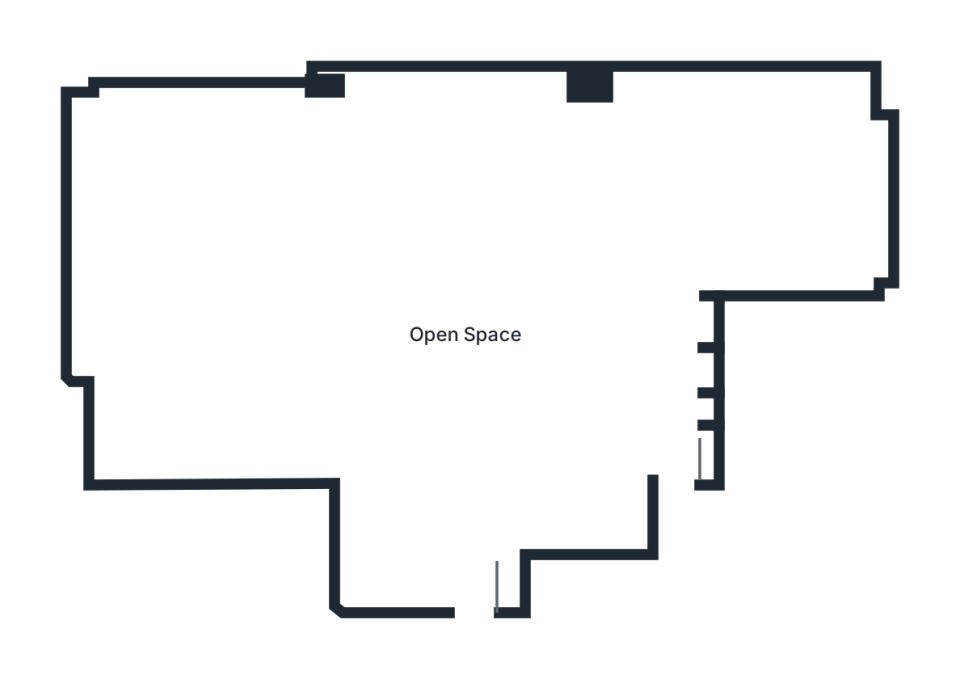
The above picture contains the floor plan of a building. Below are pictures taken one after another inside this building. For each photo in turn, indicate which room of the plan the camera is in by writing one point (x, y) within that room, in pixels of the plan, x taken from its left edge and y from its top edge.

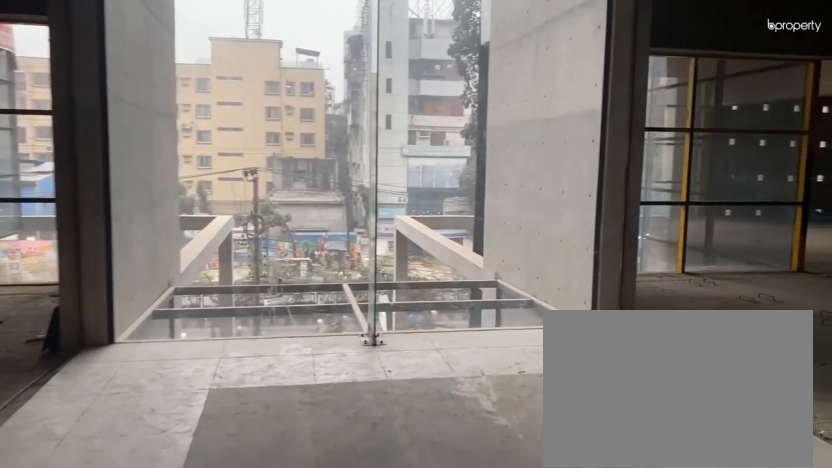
(479, 577)
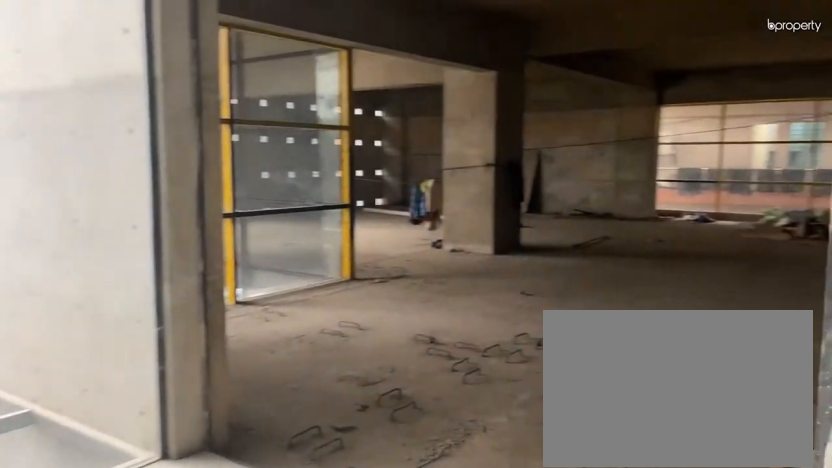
(479, 577)
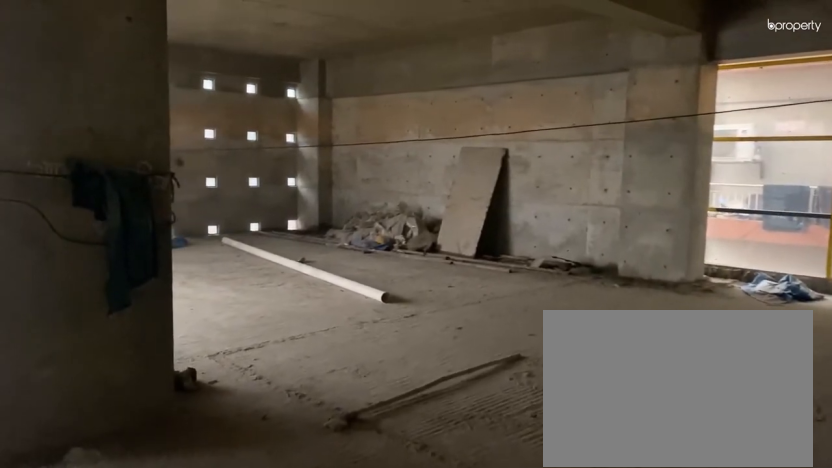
(479, 360)
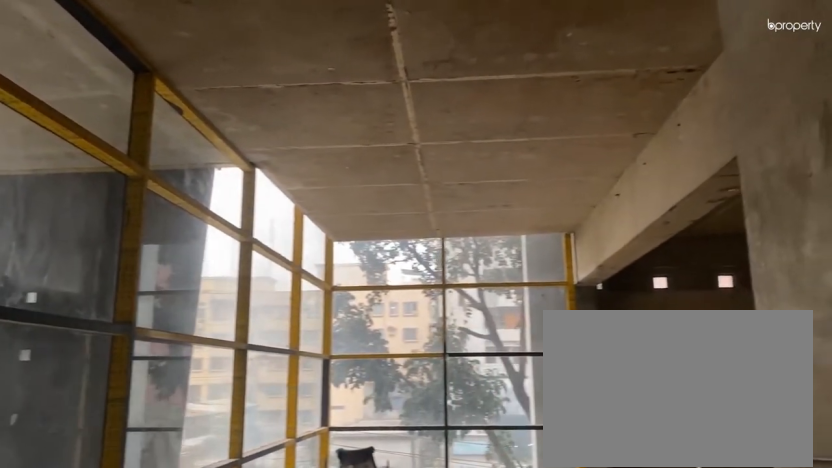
(479, 360)
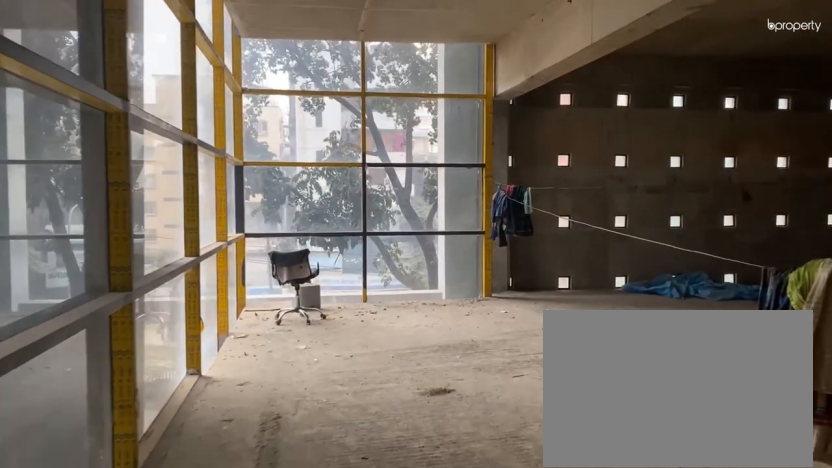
(277, 435)
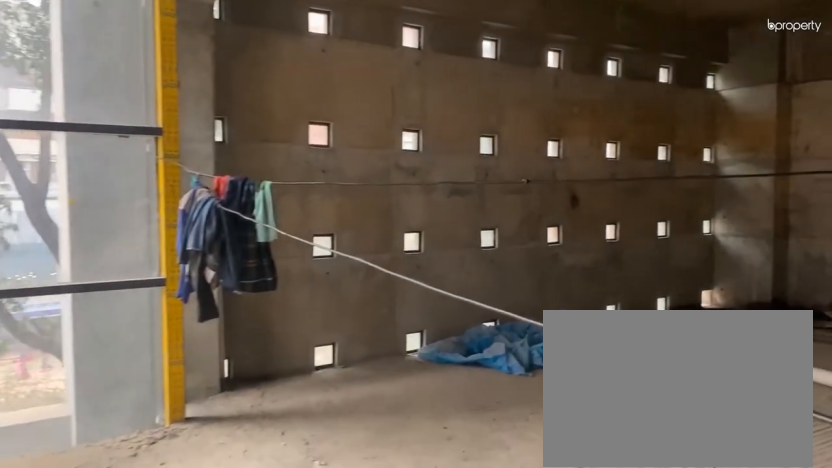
(147, 244)
